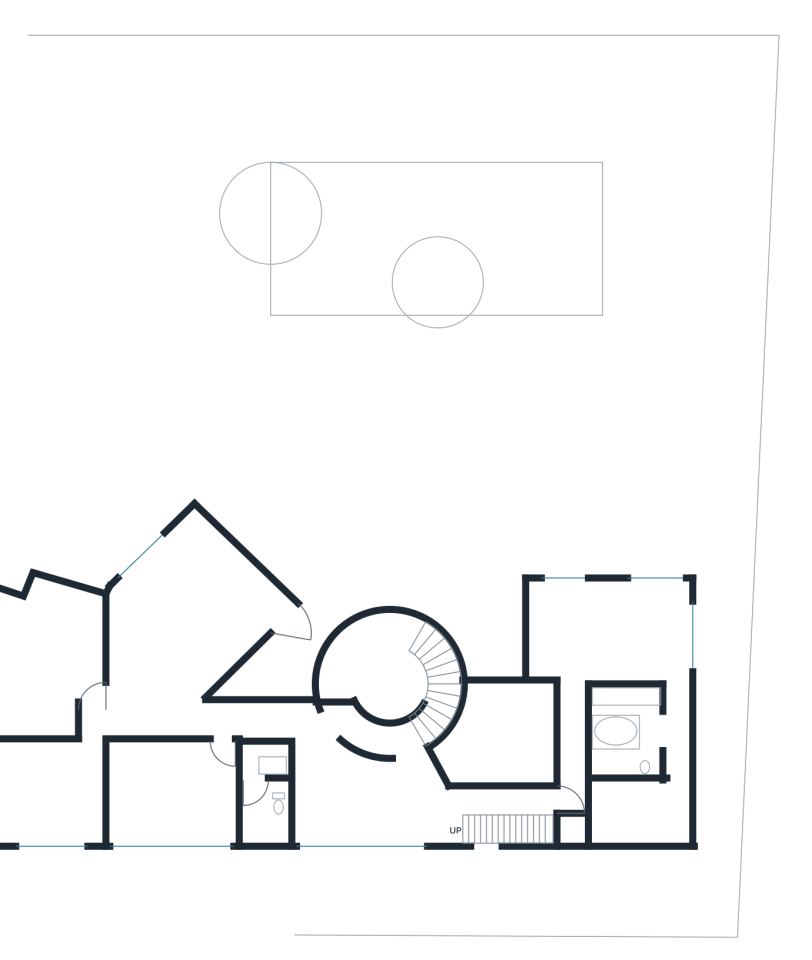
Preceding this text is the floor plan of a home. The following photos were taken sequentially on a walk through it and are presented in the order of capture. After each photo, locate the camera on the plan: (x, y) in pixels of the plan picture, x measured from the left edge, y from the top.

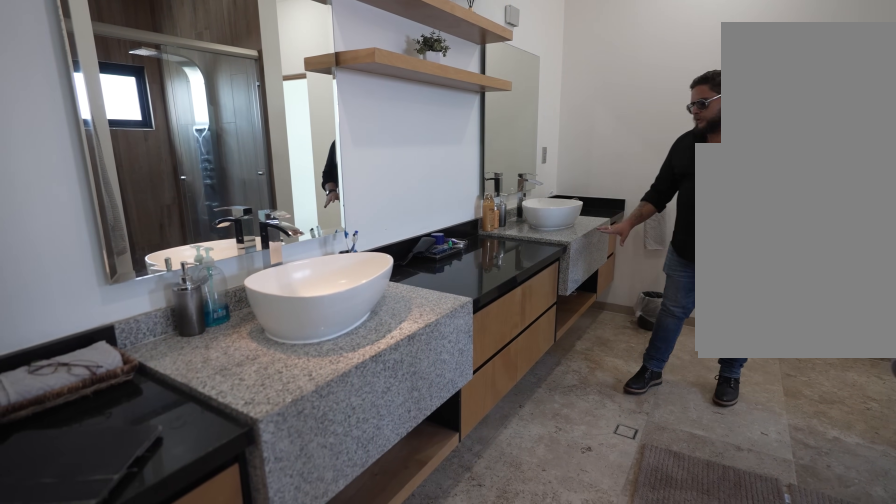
(654, 729)
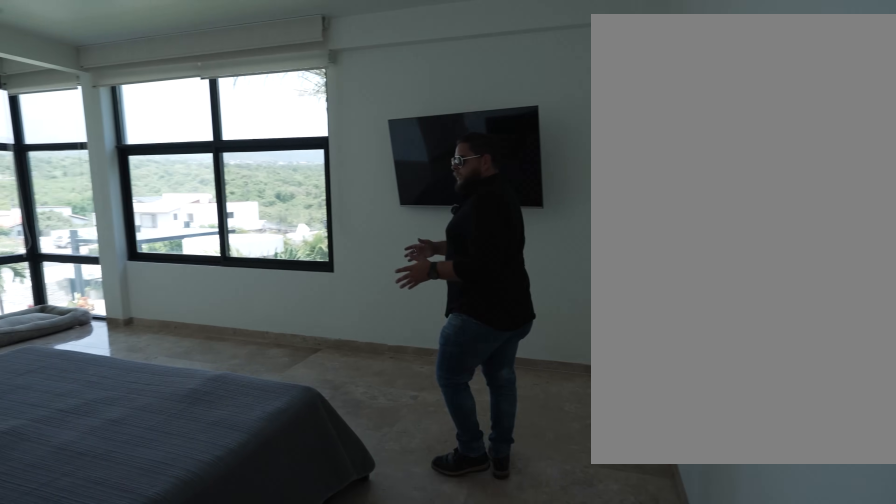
(664, 602)
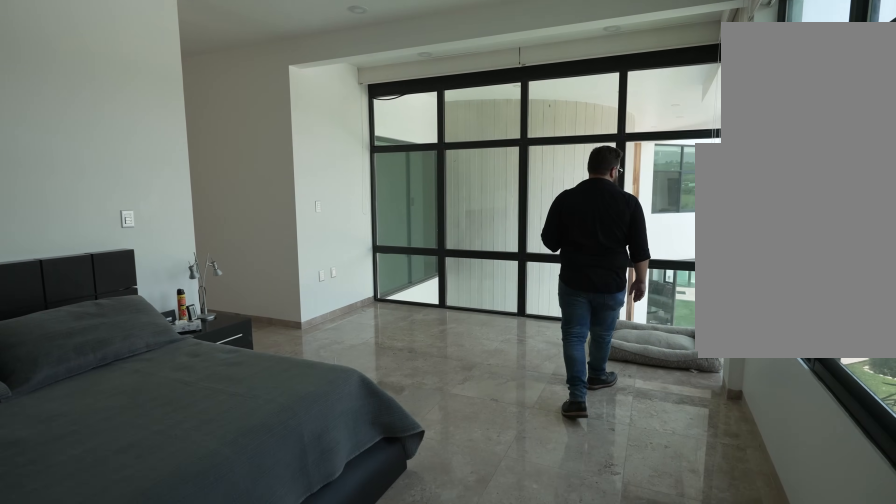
(643, 599)
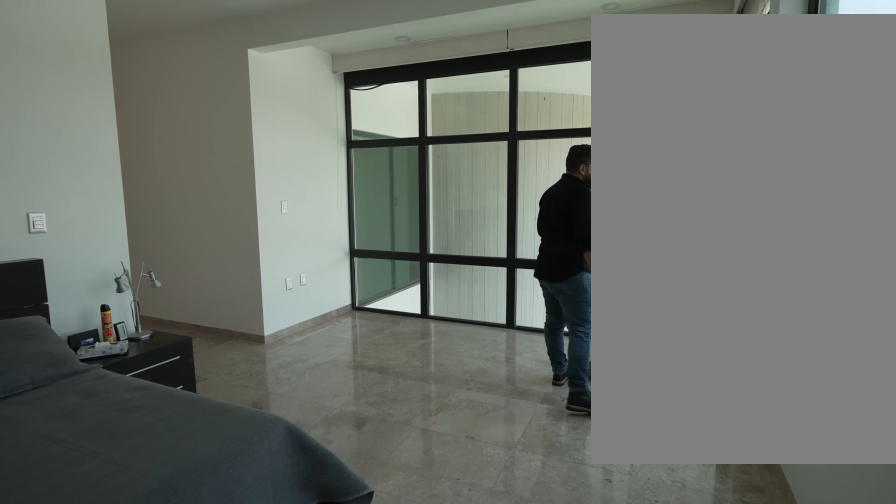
(643, 599)
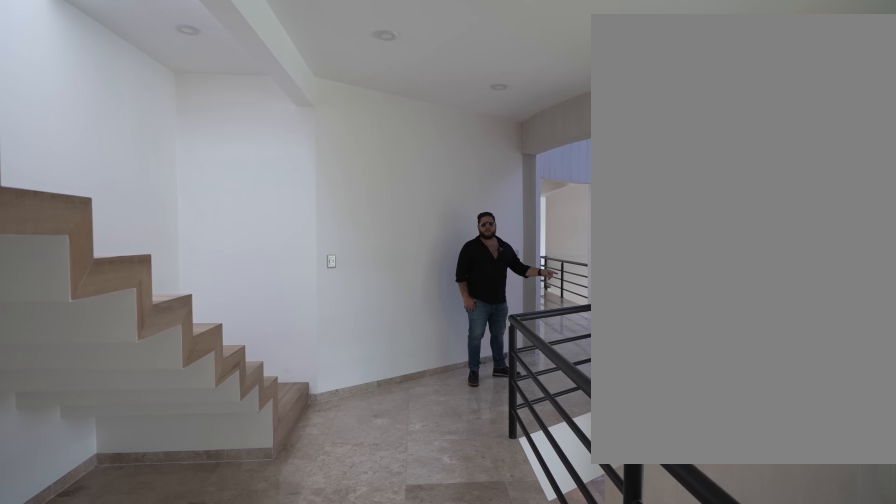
(526, 797)
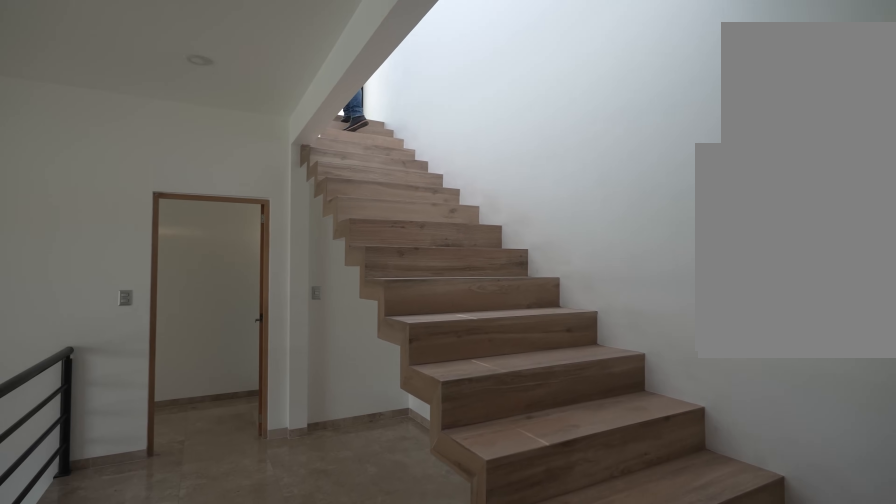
(458, 831)
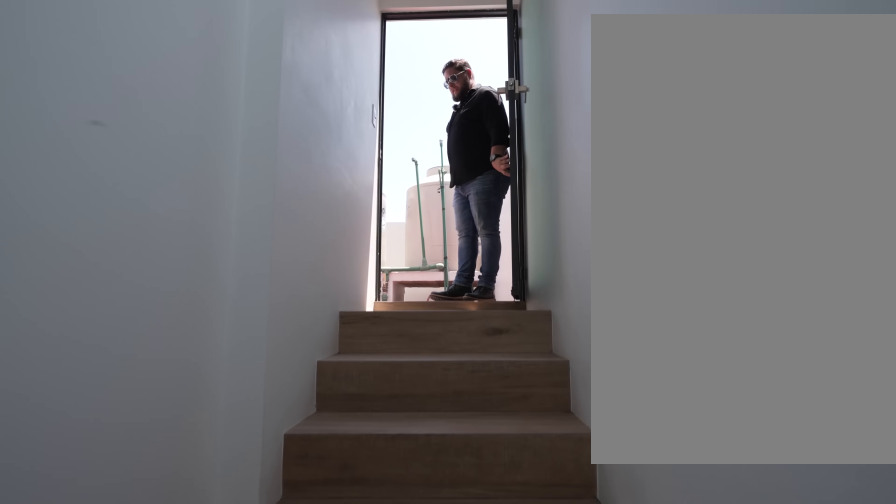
(484, 830)
